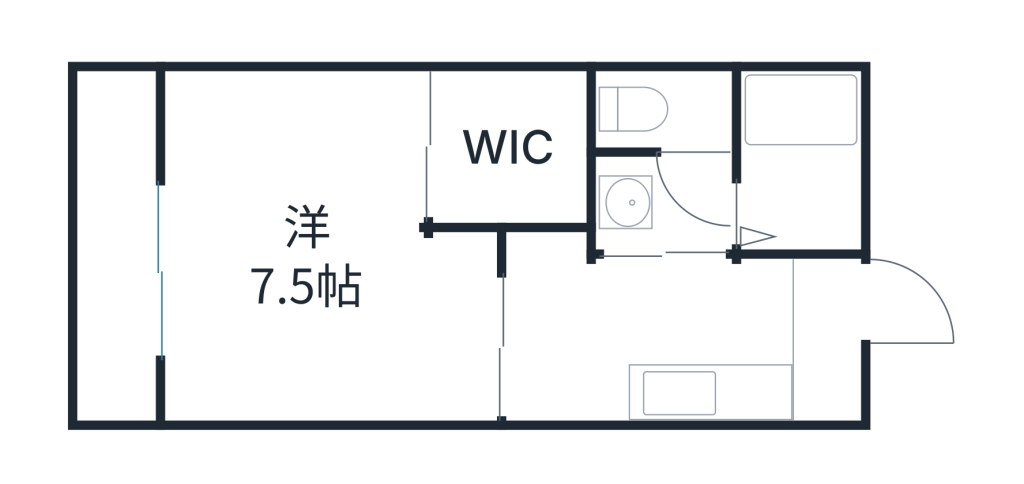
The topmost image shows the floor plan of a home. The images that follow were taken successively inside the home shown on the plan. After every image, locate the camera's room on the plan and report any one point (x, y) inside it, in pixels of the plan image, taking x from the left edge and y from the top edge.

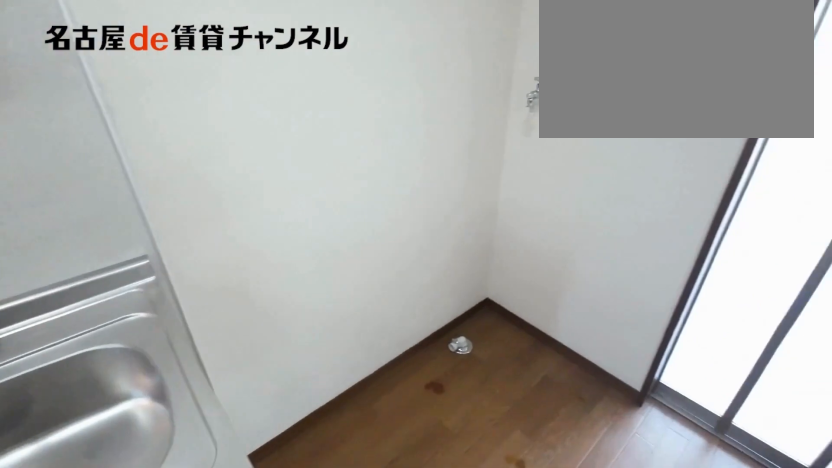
(708, 395)
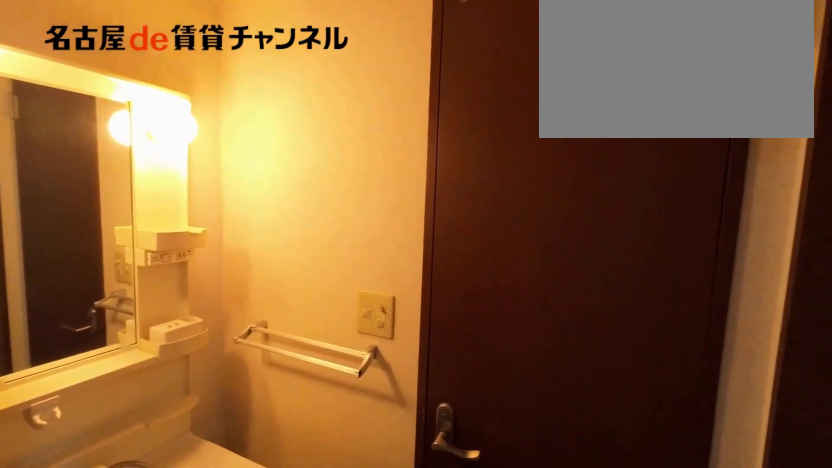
(668, 206)
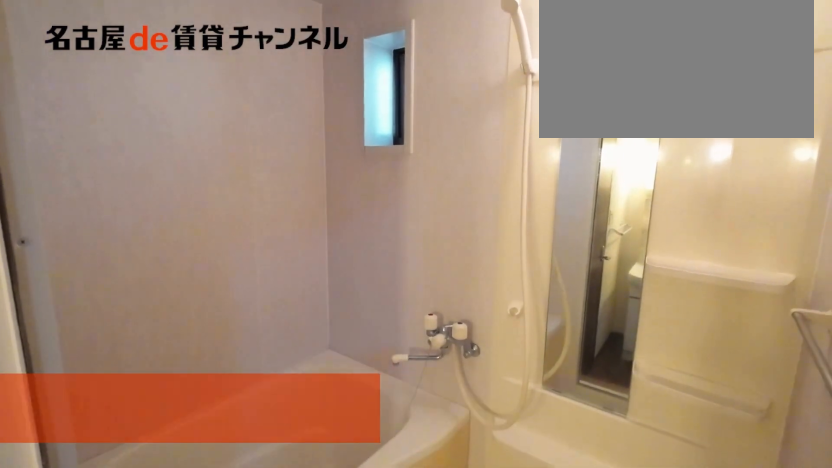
(802, 163)
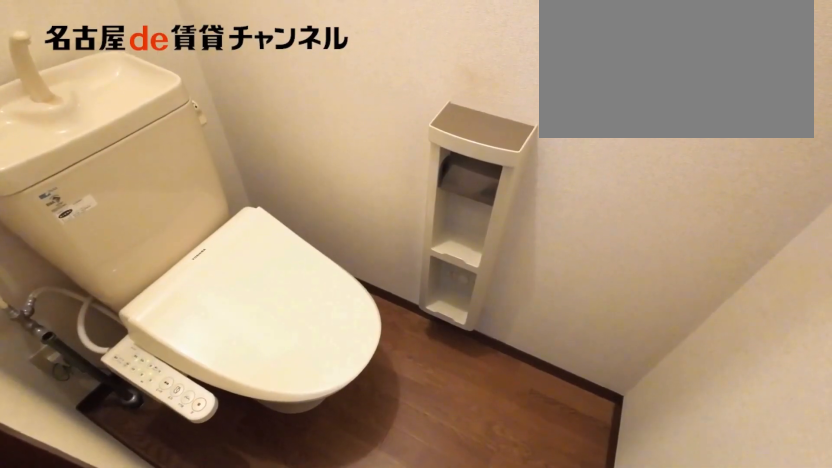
(668, 108)
